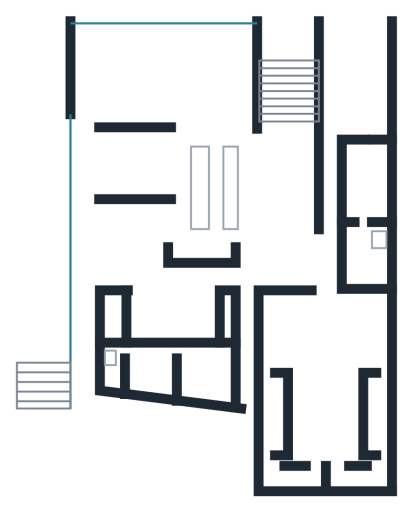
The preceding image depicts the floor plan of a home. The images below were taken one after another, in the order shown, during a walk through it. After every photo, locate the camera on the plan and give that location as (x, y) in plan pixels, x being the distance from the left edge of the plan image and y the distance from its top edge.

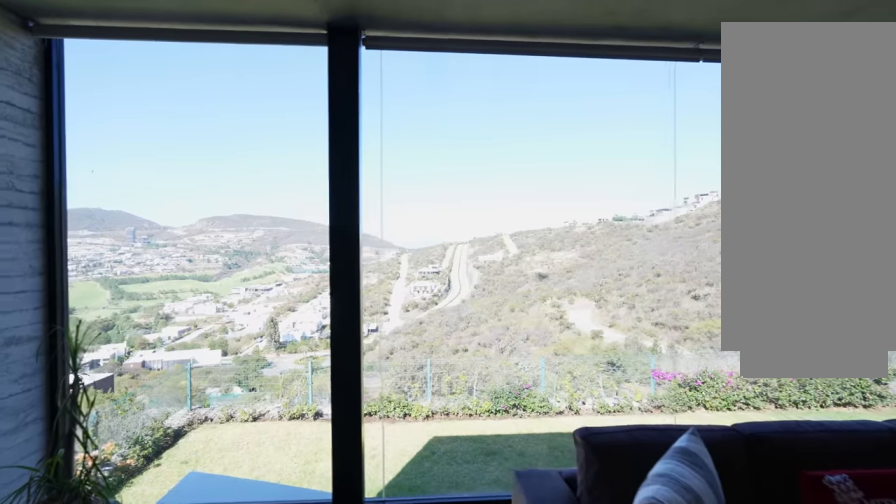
(104, 49)
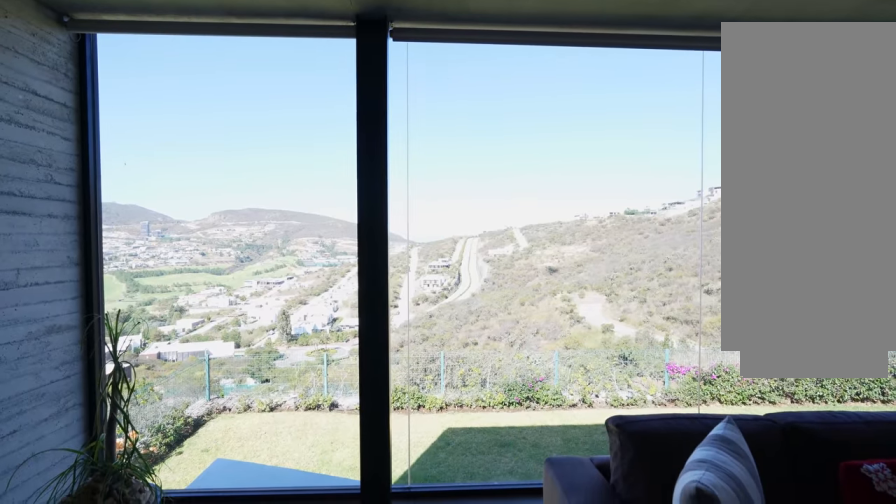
(103, 49)
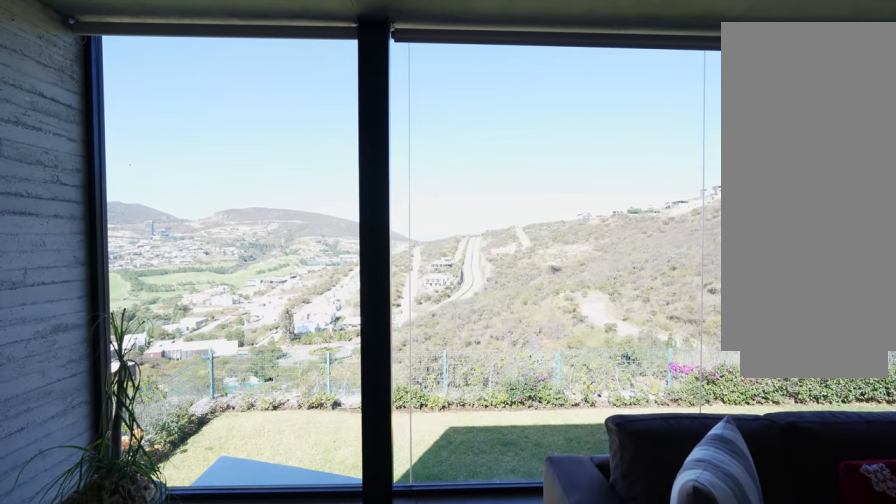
(103, 50)
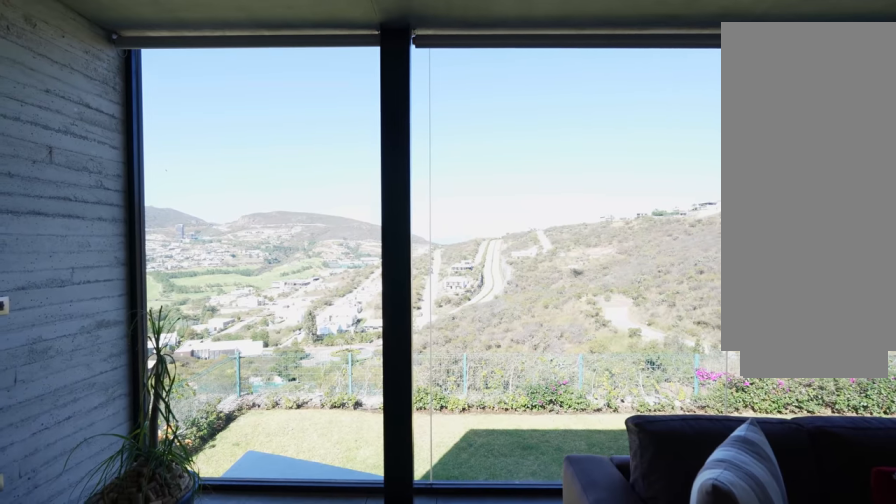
(104, 48)
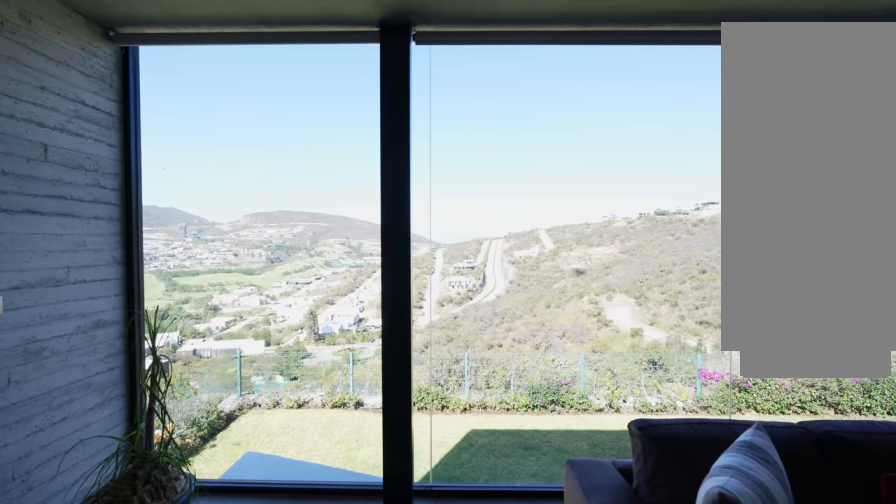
(104, 48)
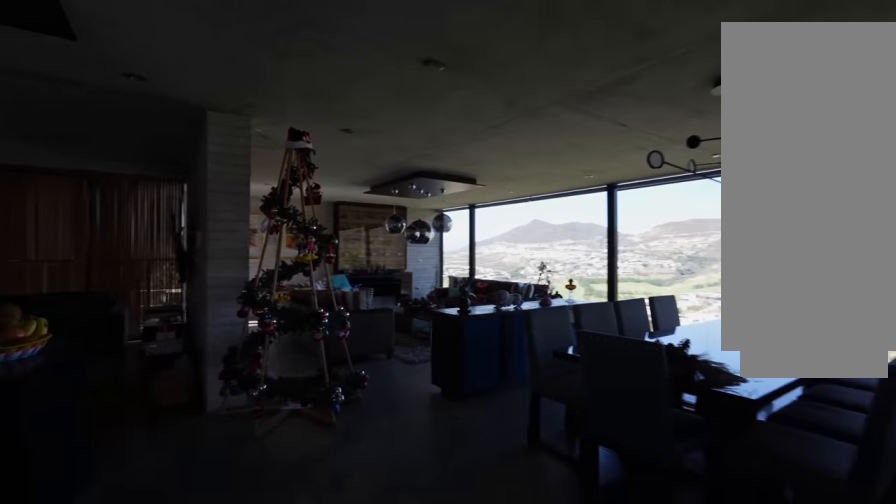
(235, 118)
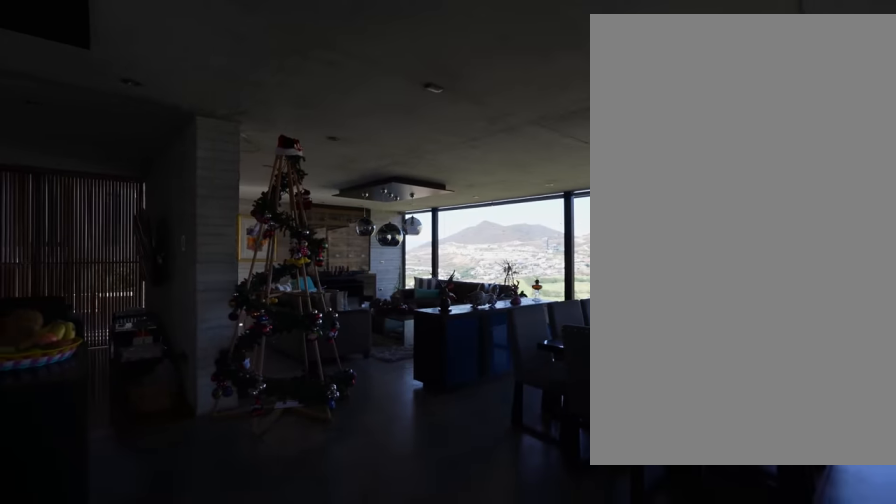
(235, 118)
